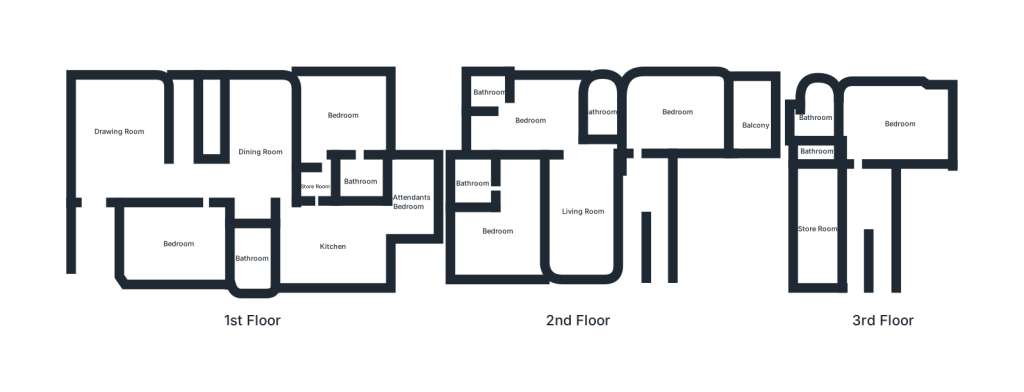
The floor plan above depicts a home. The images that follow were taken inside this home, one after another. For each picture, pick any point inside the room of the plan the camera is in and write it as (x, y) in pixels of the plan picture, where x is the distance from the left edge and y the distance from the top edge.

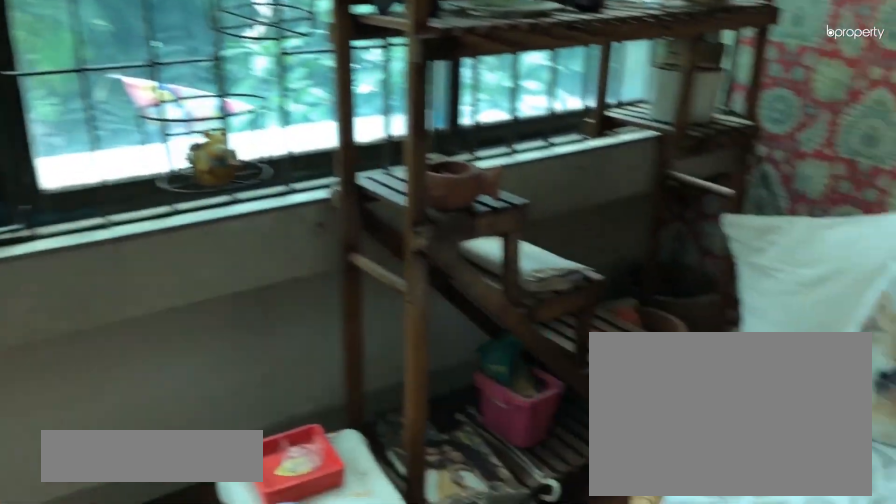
(755, 126)
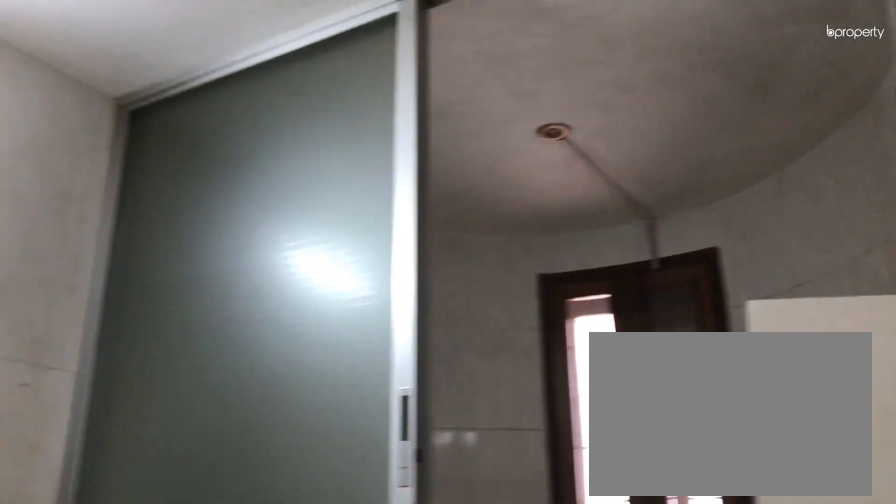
(597, 112)
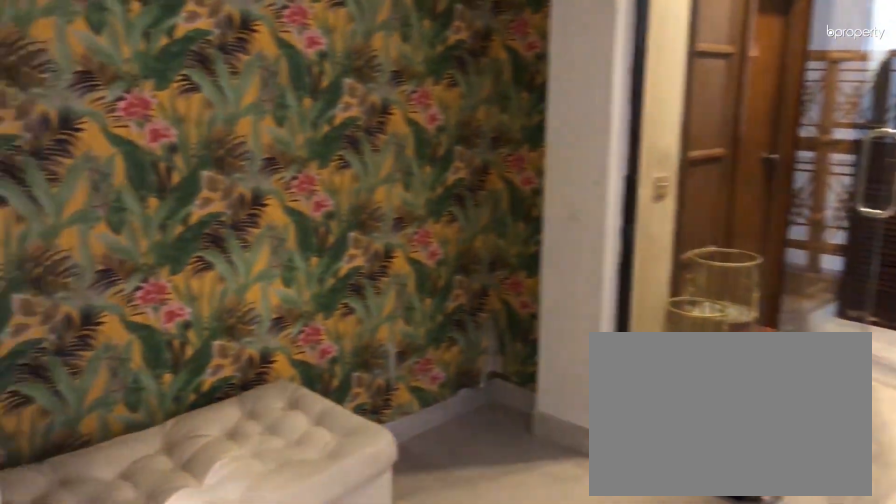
(581, 212)
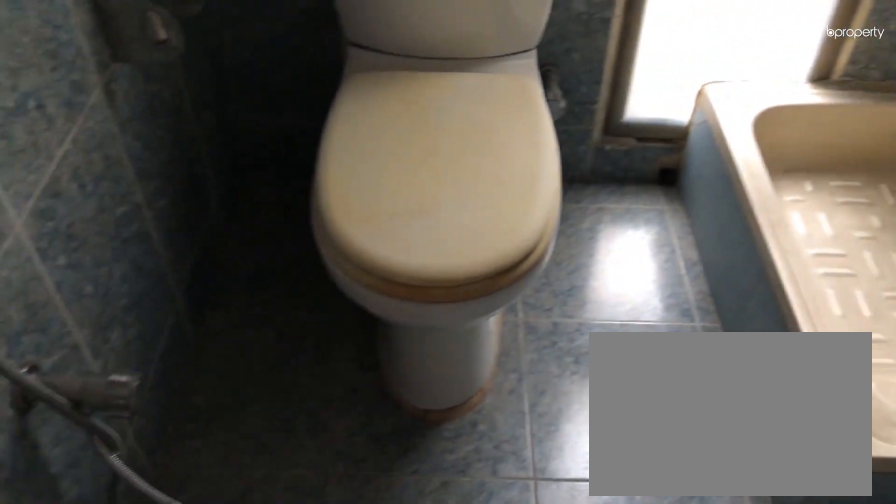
(487, 92)
